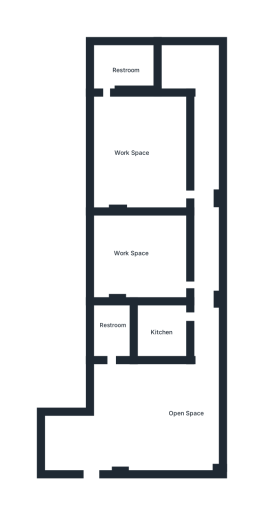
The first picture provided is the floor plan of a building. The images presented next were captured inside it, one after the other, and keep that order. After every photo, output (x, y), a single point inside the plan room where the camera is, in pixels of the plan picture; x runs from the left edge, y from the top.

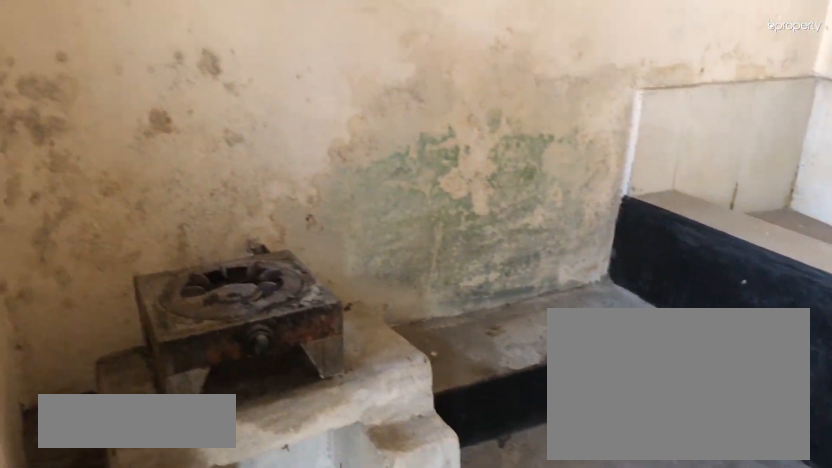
(161, 329)
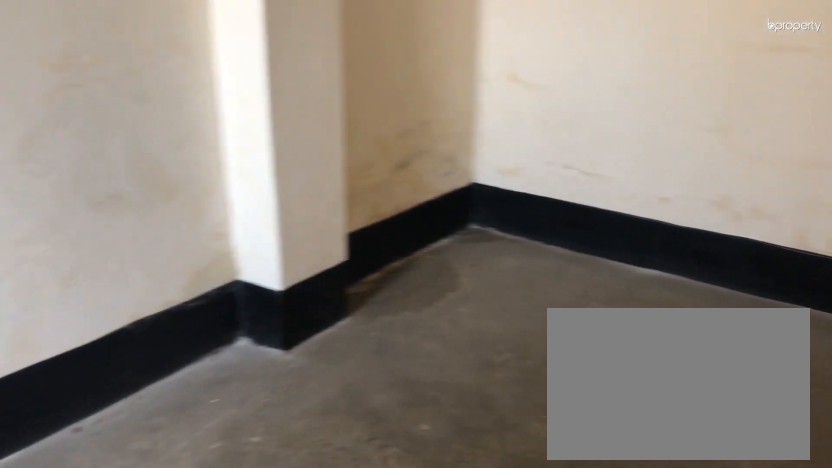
(129, 259)
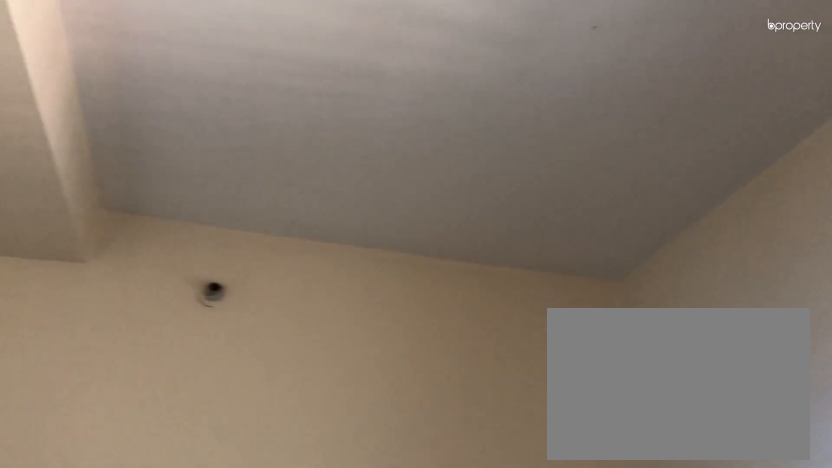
(129, 259)
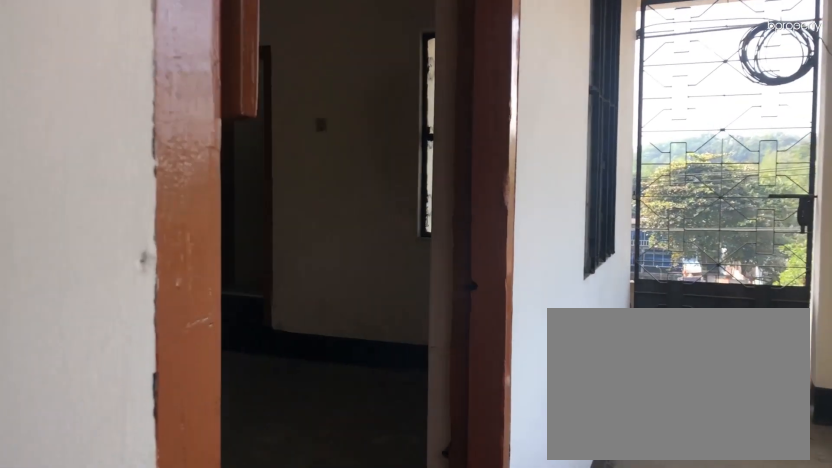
(198, 192)
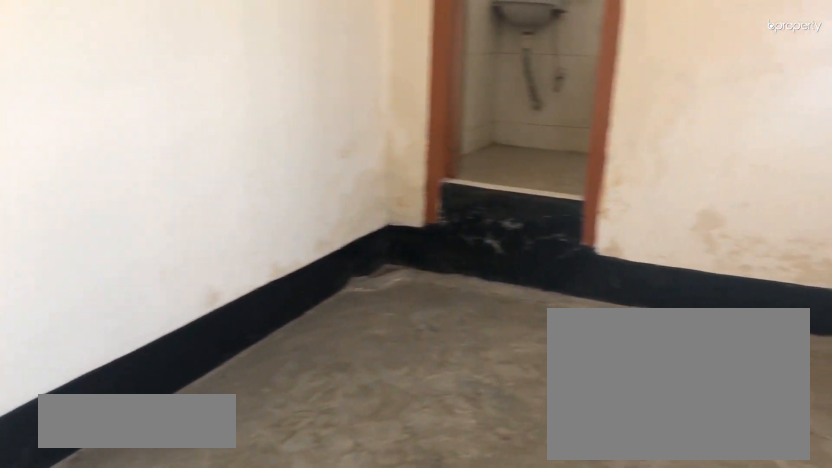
(129, 150)
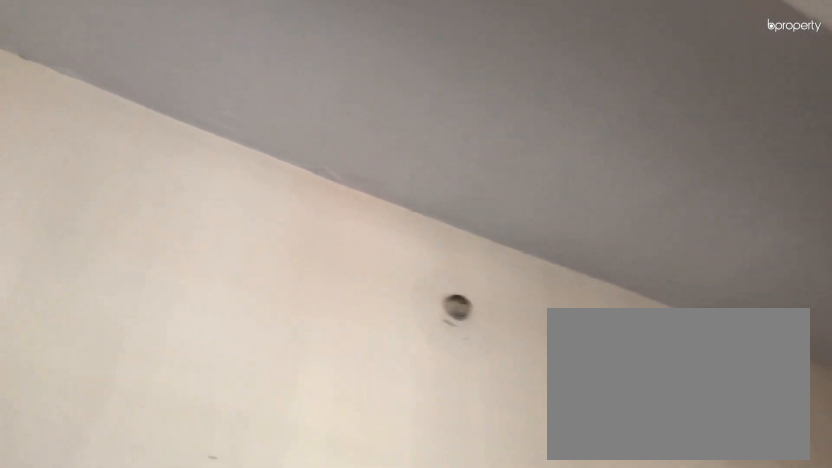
(129, 150)
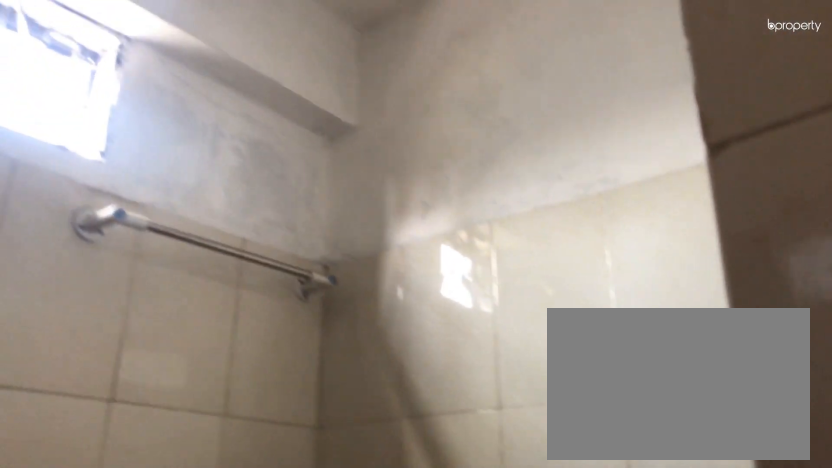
(121, 68)
